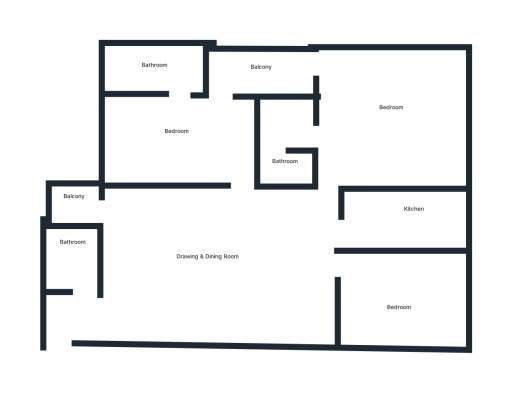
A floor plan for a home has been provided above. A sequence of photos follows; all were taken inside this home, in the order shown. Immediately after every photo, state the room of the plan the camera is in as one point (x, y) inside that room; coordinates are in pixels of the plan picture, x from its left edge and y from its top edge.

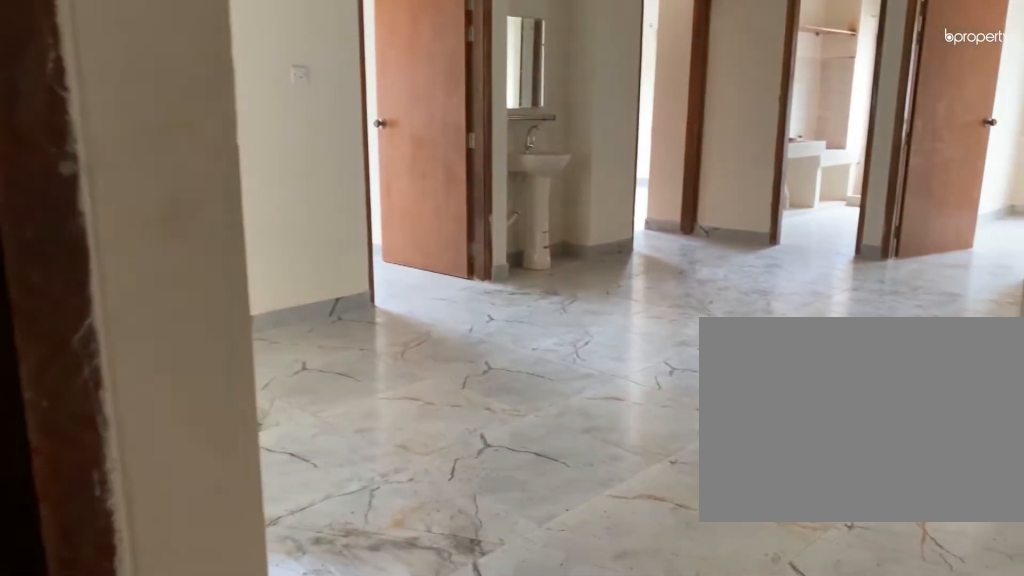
(99, 316)
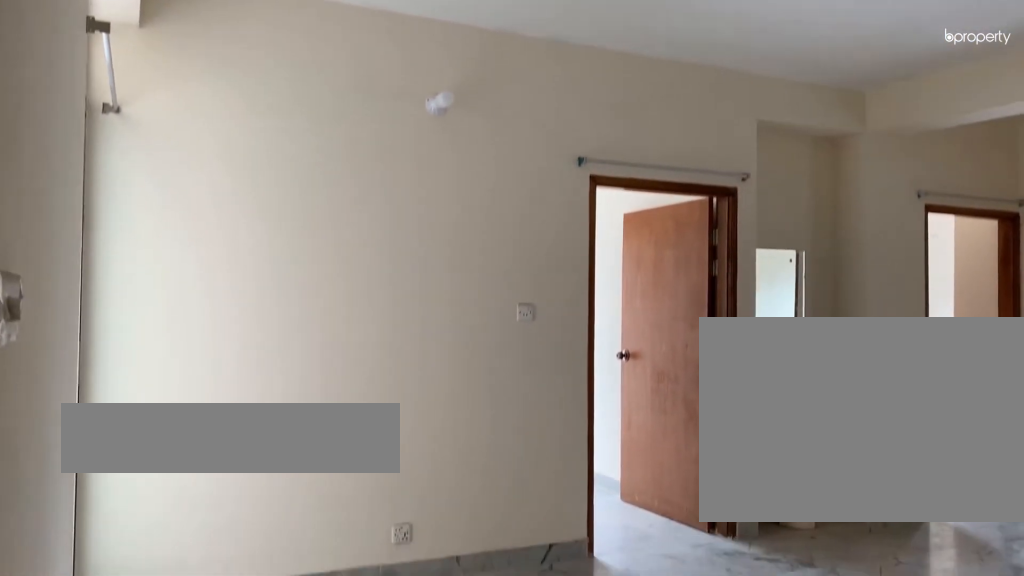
(213, 258)
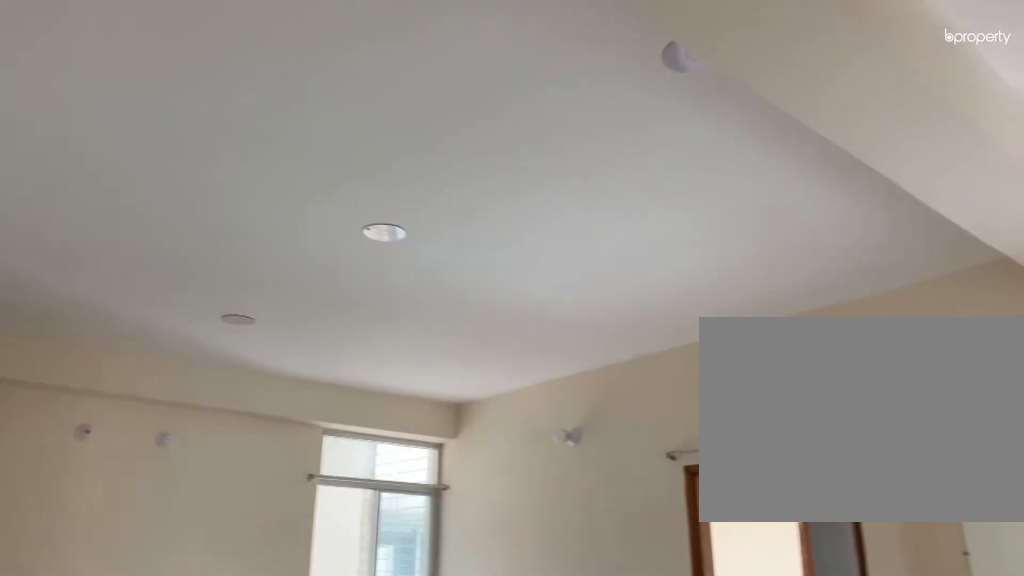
(213, 258)
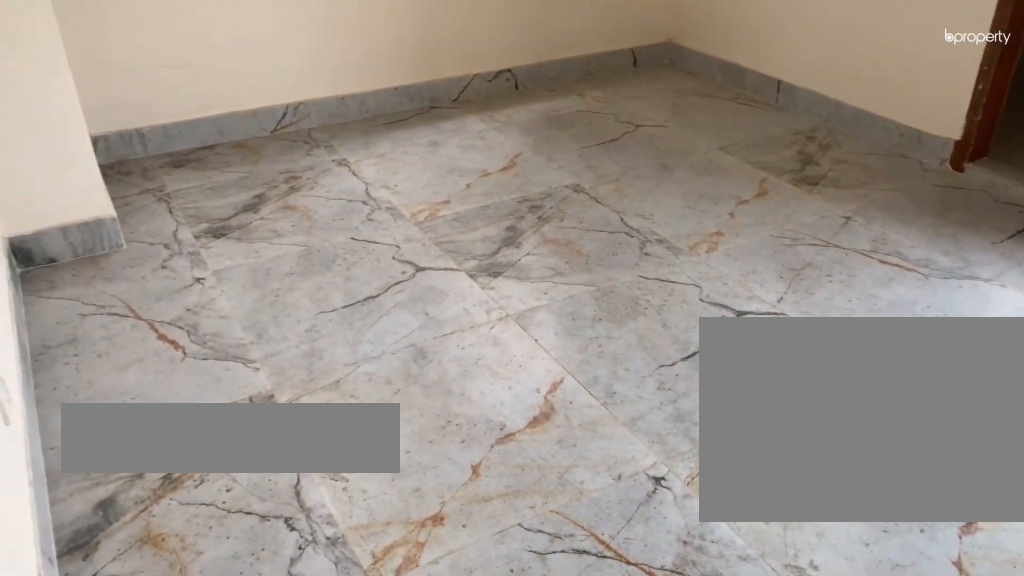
(176, 134)
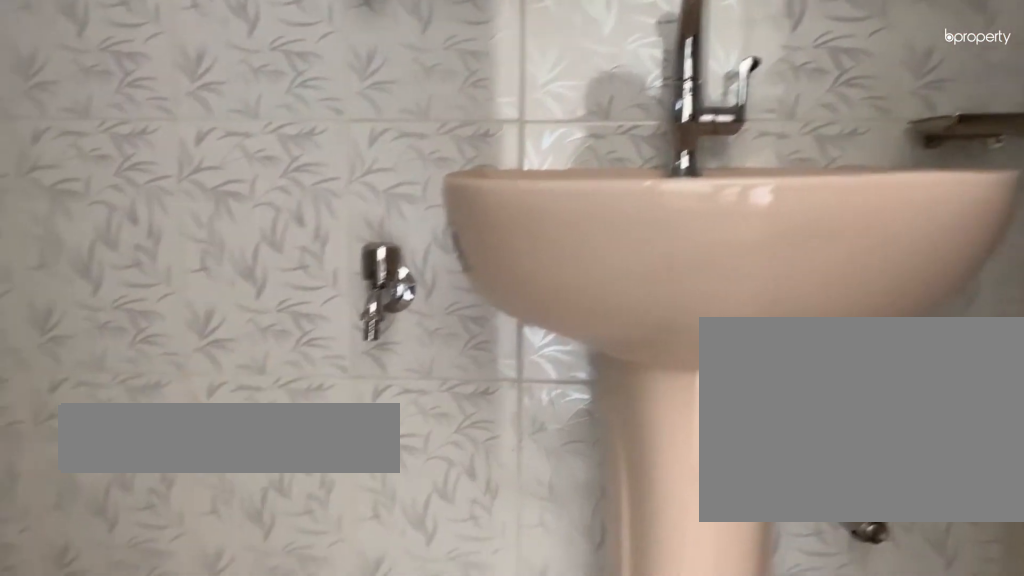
(162, 66)
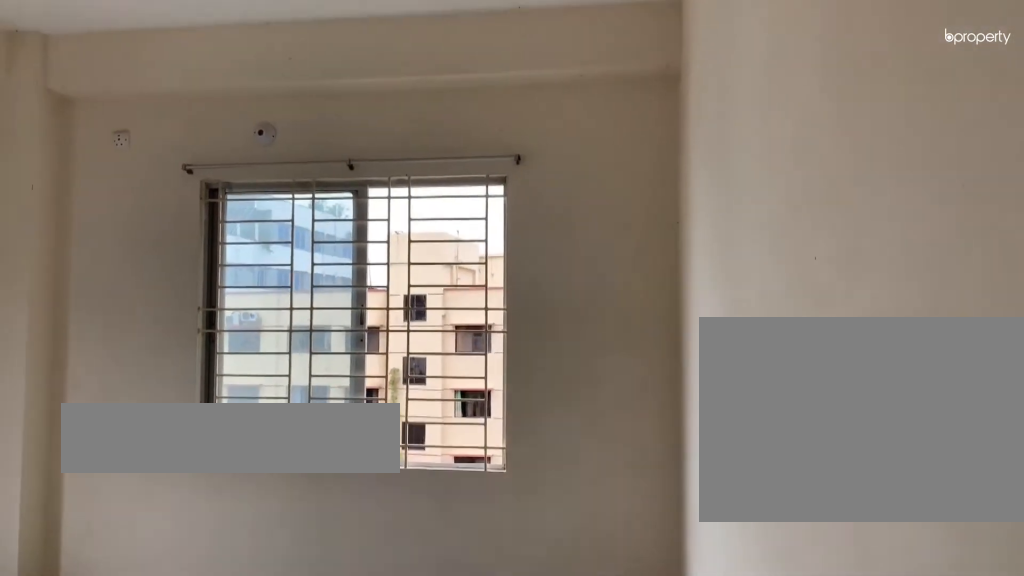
(375, 124)
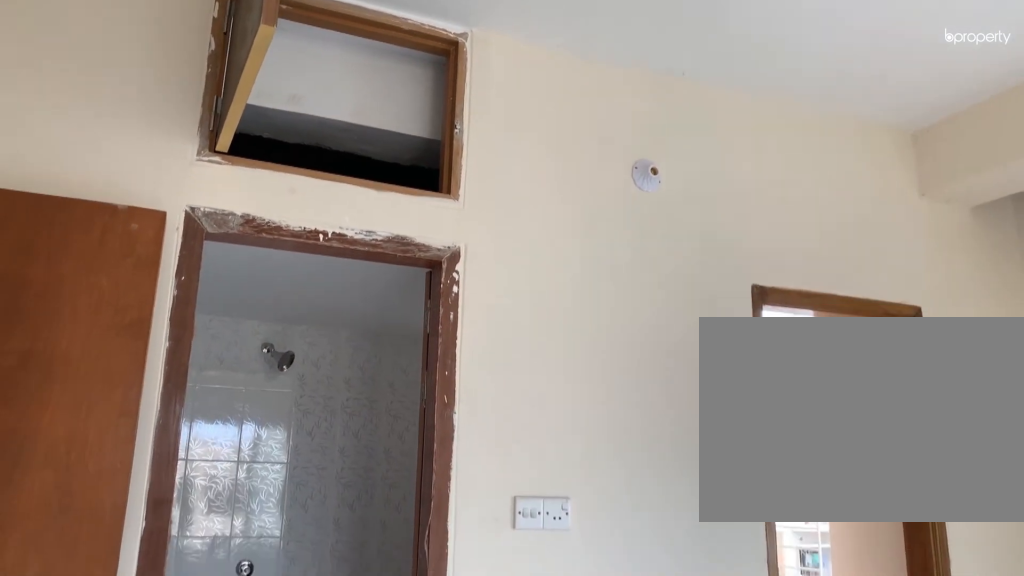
(375, 124)
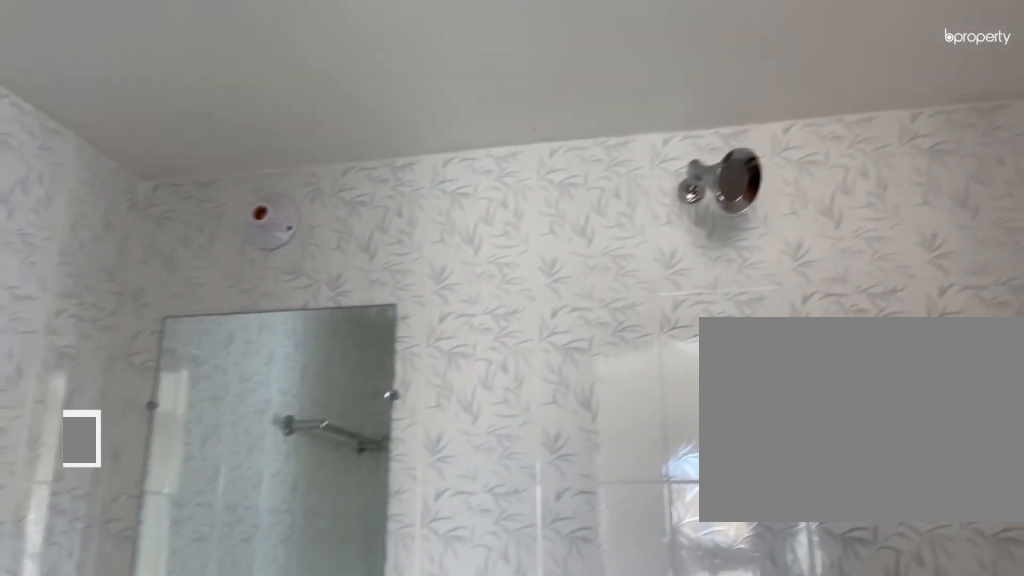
(285, 140)
